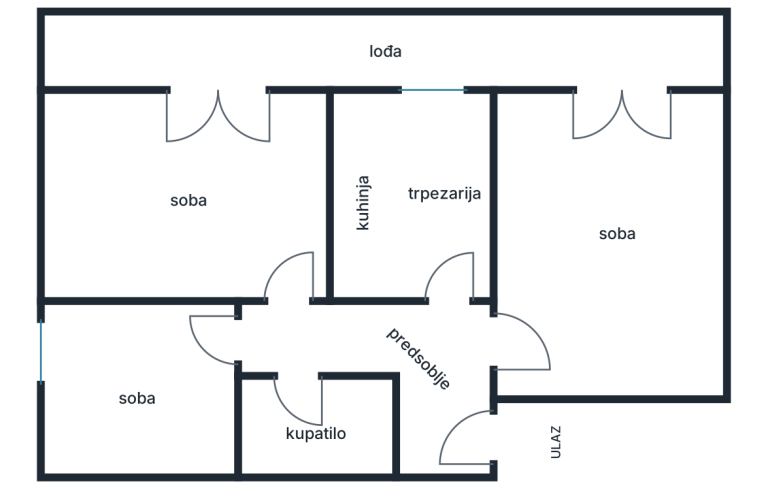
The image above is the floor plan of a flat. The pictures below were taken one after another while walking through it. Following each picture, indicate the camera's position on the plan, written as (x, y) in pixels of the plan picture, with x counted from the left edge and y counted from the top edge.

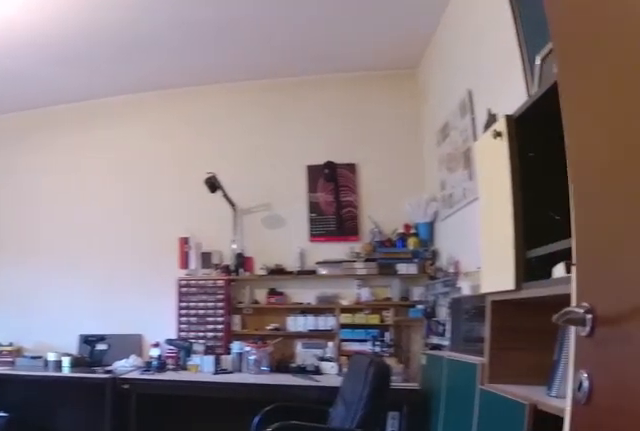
(476, 338)
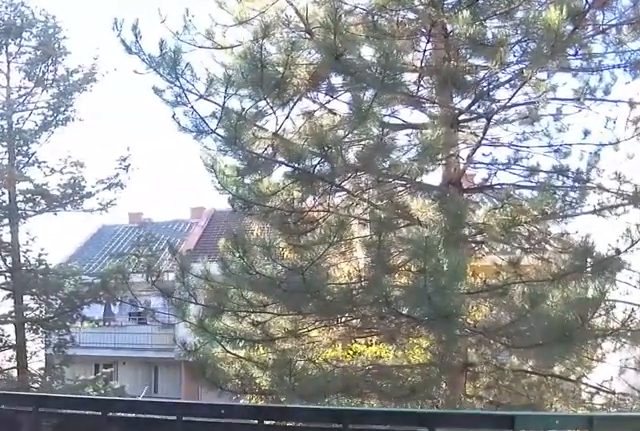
(624, 108)
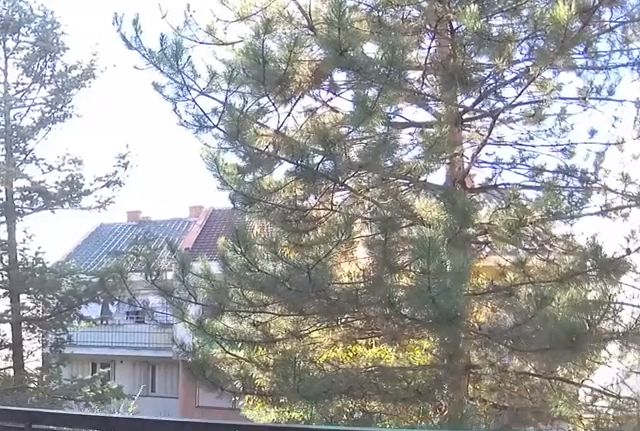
(632, 95)
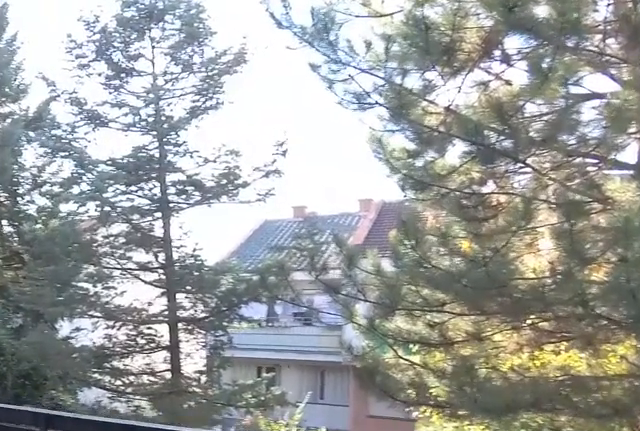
(636, 86)
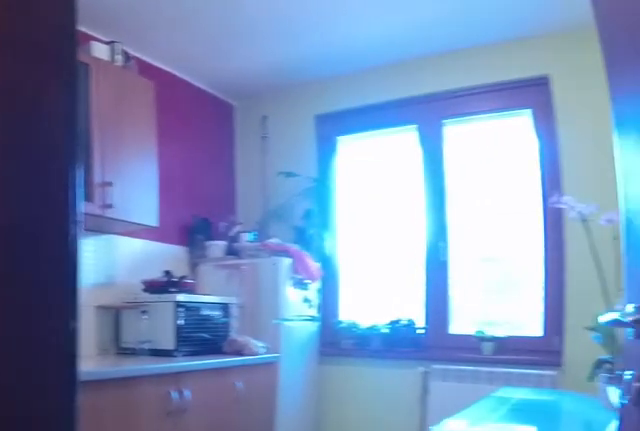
(486, 344)
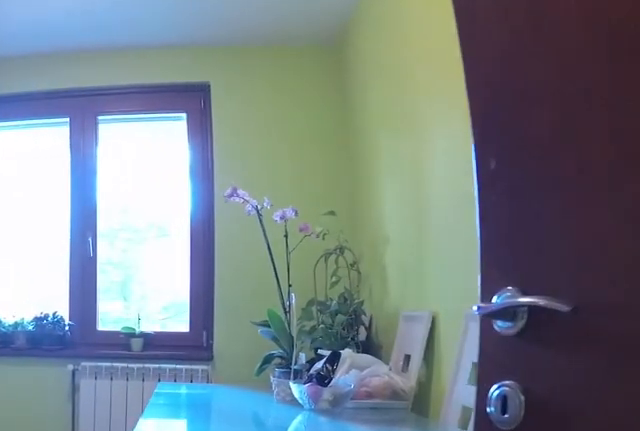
(471, 341)
